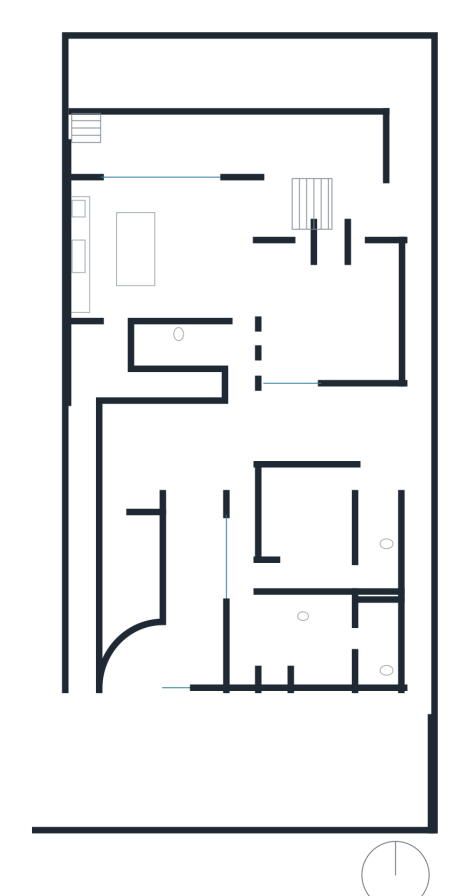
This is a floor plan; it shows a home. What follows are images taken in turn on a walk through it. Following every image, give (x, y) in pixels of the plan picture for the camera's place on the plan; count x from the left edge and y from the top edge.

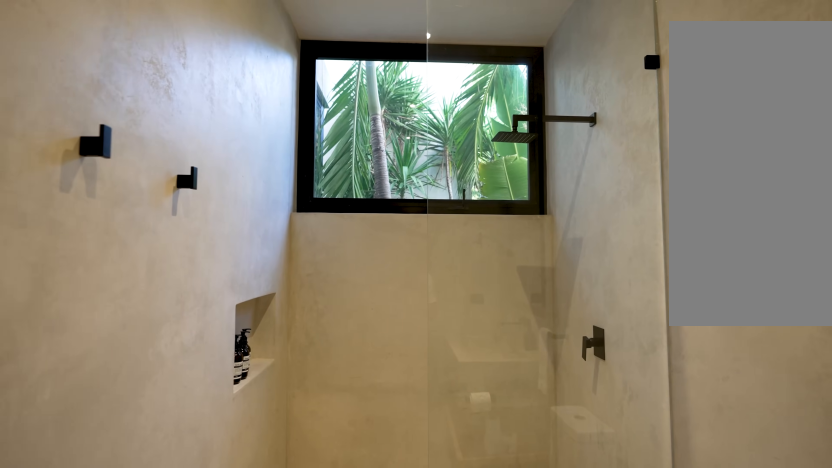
(361, 573)
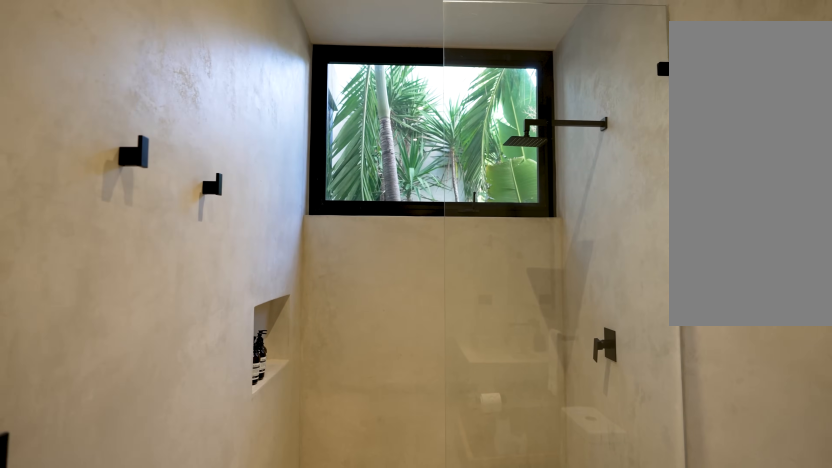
(365, 572)
